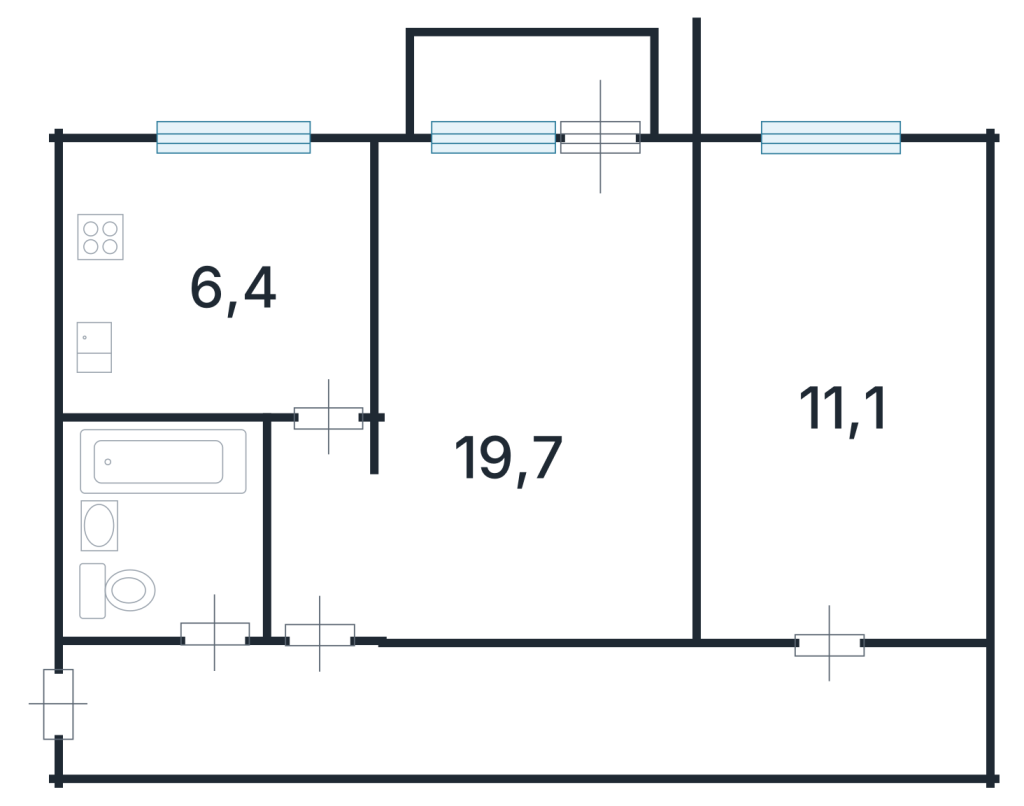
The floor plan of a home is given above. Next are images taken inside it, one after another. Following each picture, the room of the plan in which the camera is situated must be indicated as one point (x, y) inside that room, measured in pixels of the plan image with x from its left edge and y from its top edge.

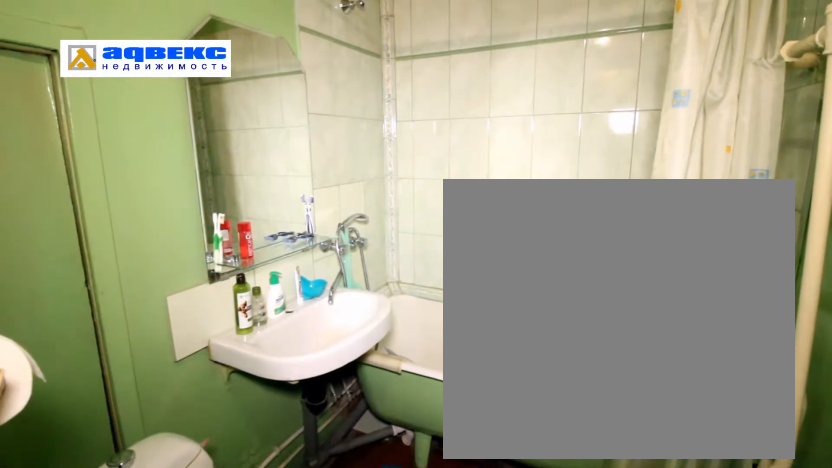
(176, 602)
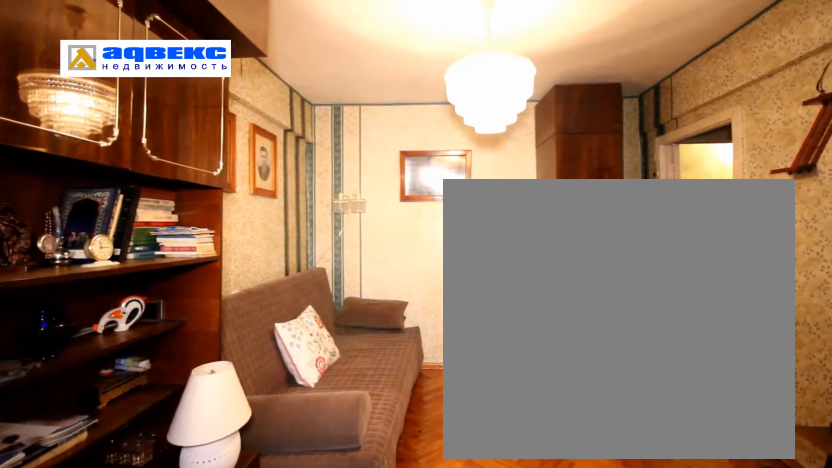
(637, 494)
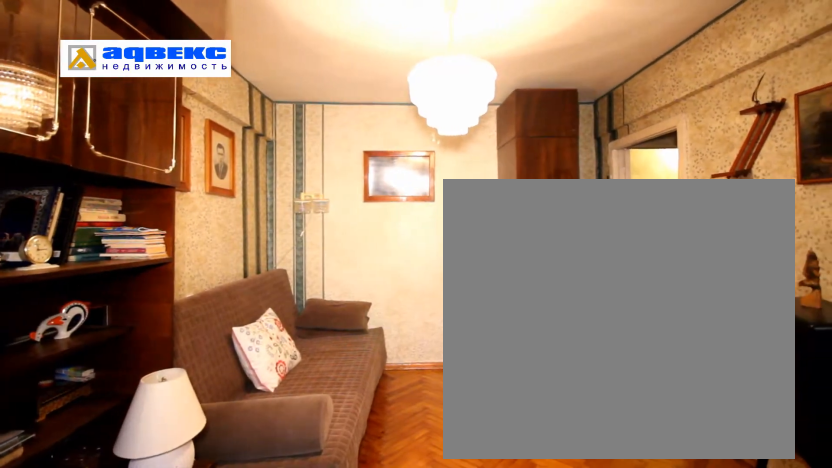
(637, 494)
